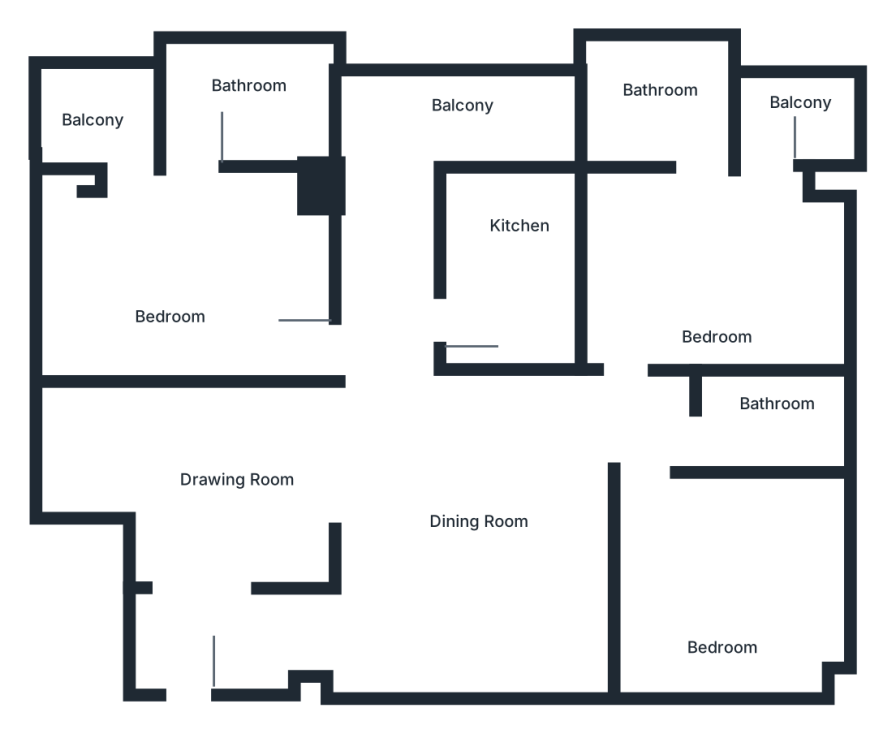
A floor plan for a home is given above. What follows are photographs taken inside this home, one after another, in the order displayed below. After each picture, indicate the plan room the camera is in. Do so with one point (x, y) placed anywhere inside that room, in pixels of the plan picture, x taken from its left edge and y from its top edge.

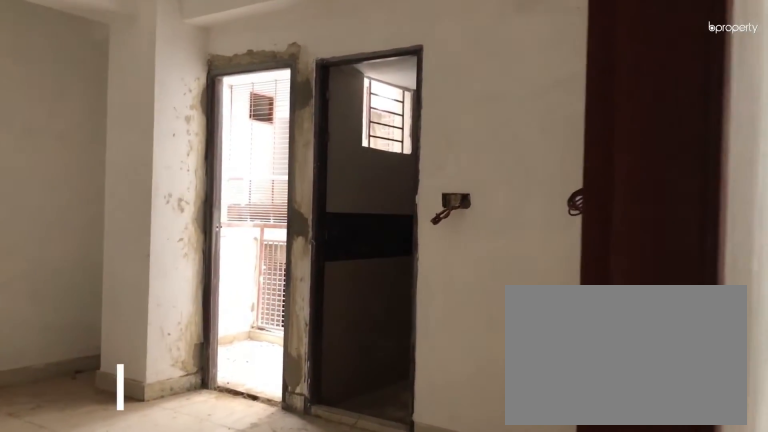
(300, 339)
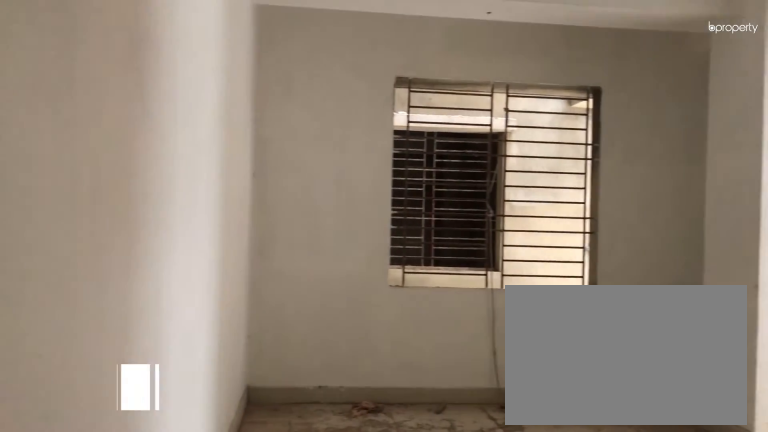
(168, 274)
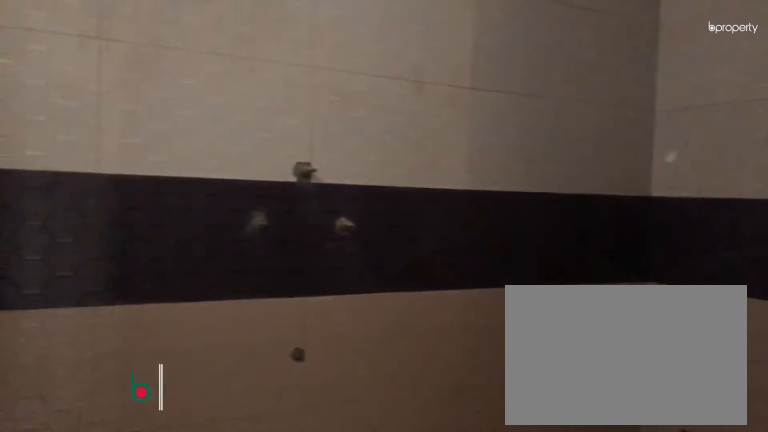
(259, 96)
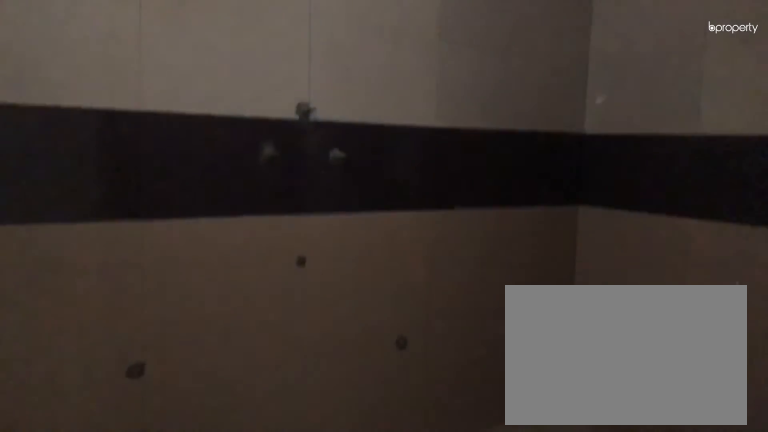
(259, 131)
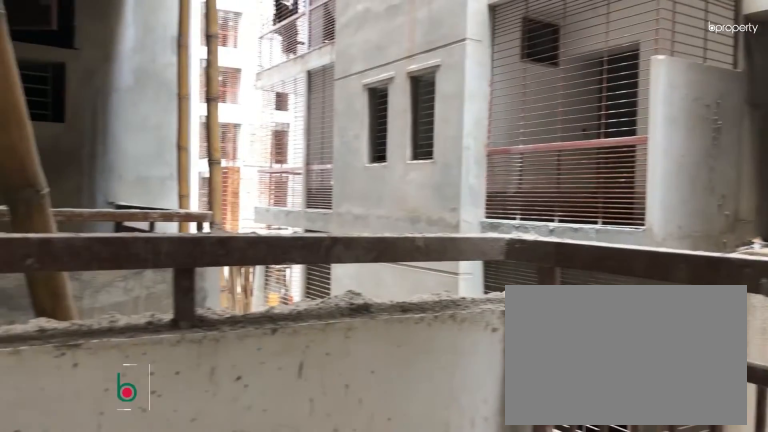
(98, 123)
